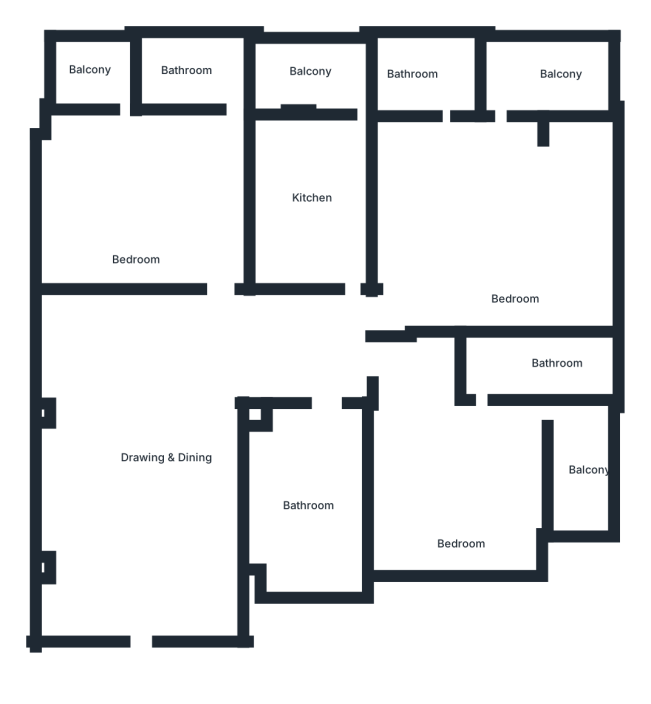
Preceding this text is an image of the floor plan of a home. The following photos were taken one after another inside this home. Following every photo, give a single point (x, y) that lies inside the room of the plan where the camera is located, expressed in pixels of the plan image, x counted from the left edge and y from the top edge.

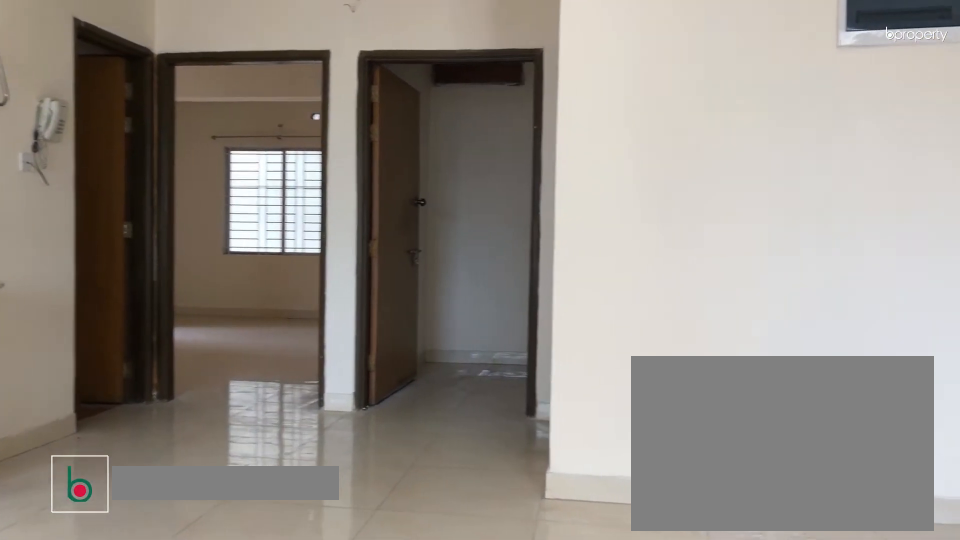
(169, 425)
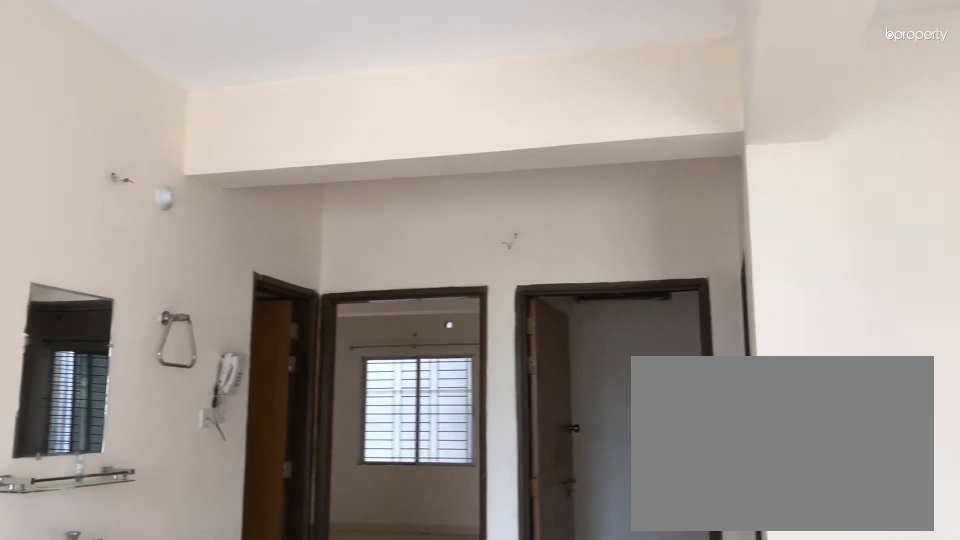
(169, 424)
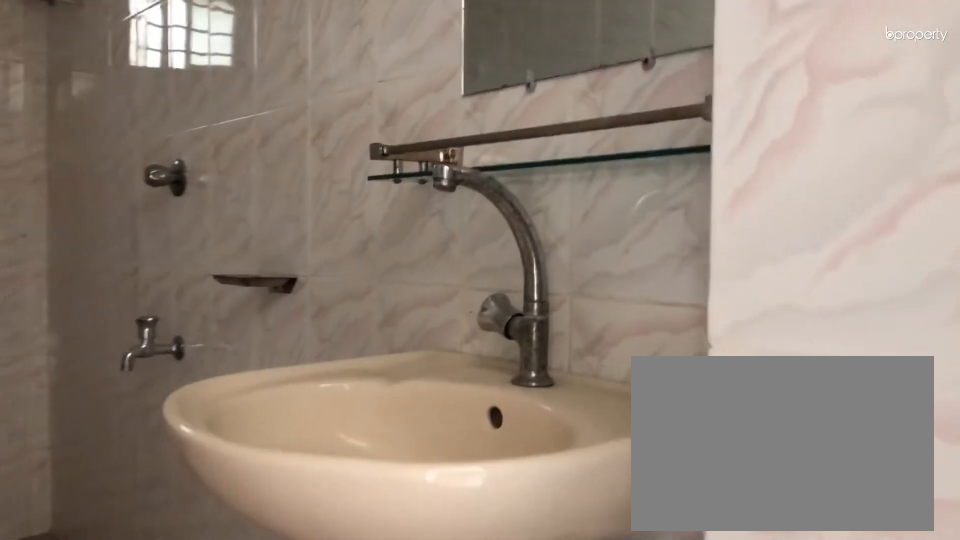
(304, 491)
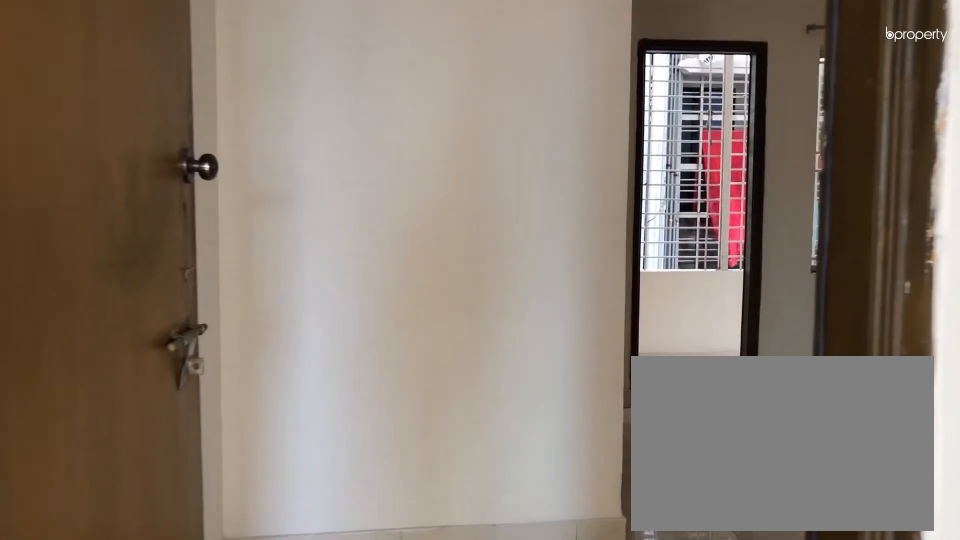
(394, 358)
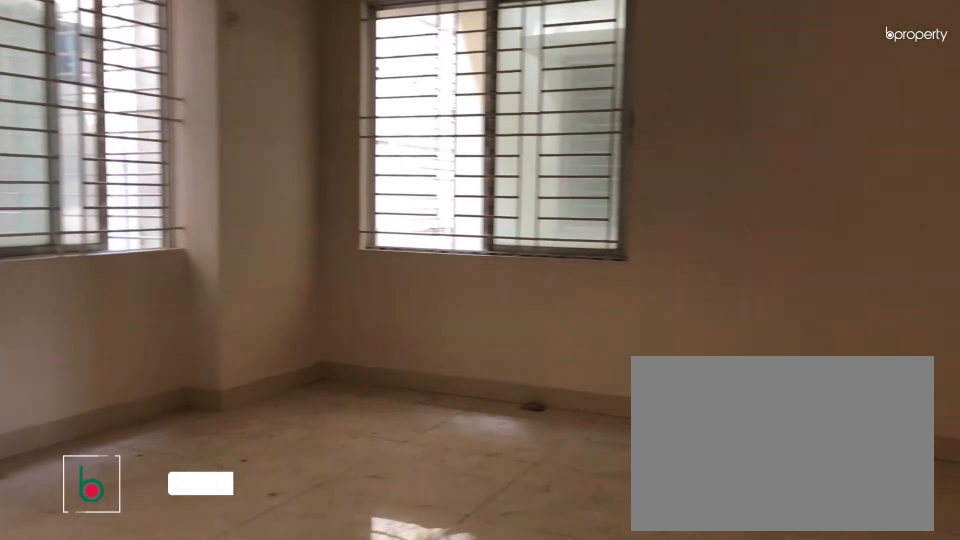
(461, 491)
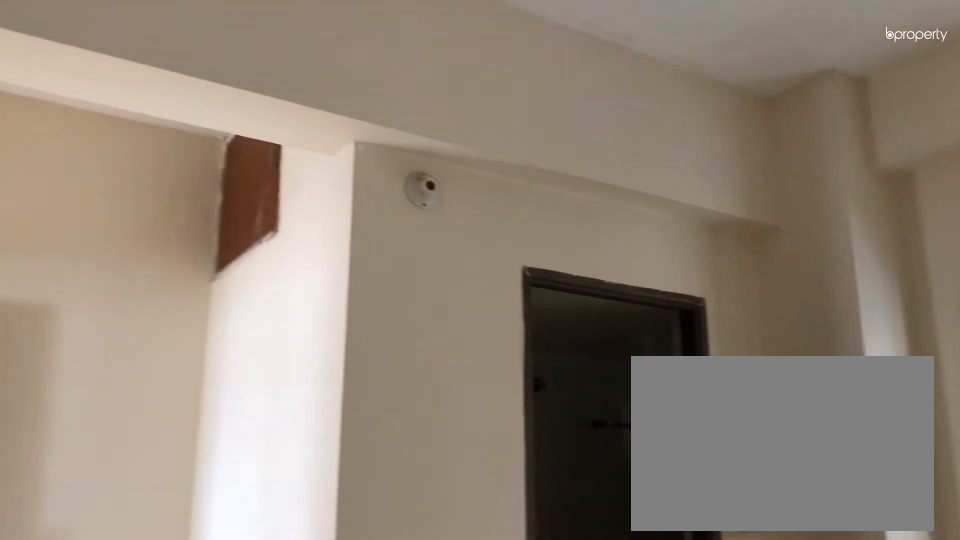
(462, 491)
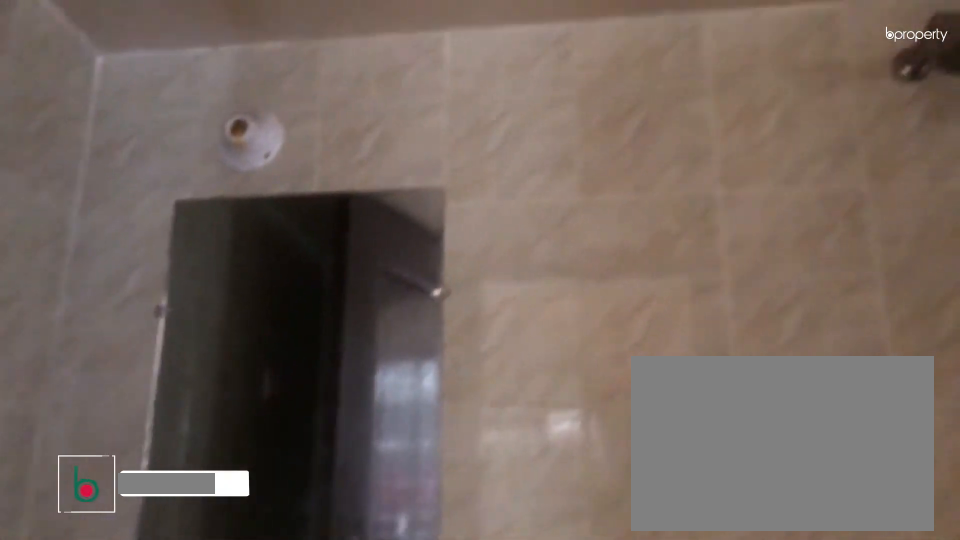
(532, 362)
